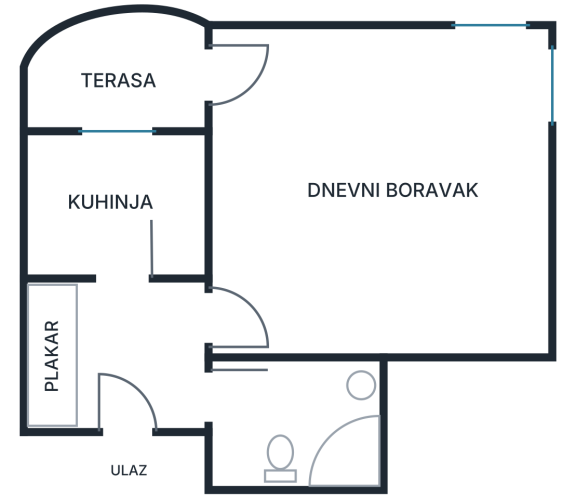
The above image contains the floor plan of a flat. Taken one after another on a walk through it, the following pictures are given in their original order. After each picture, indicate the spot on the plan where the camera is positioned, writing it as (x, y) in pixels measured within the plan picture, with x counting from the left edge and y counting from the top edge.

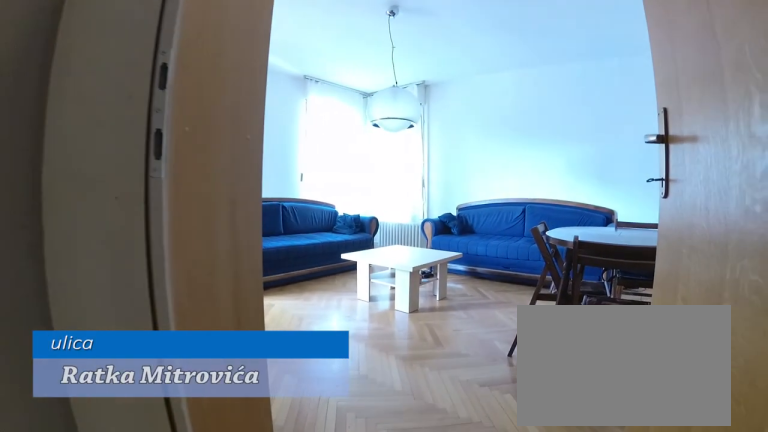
(188, 346)
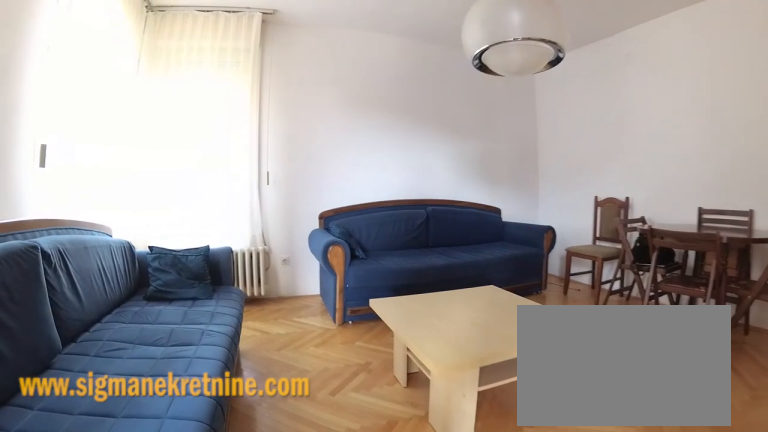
(294, 120)
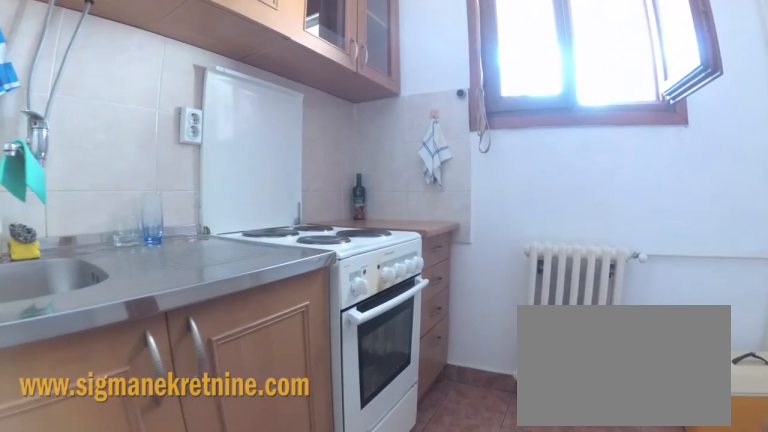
(128, 289)
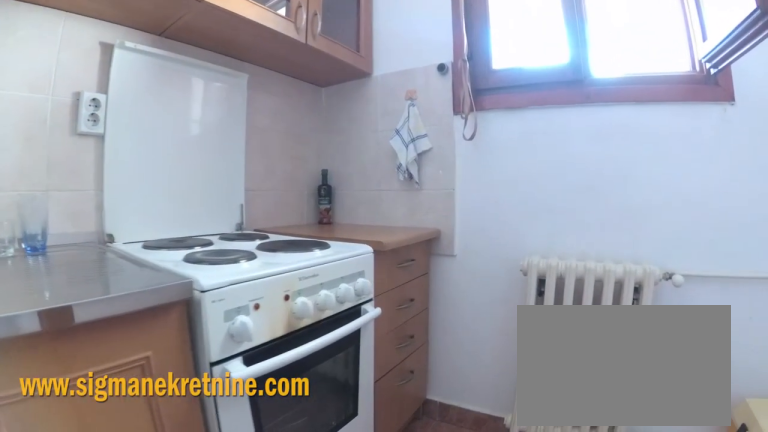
(129, 256)
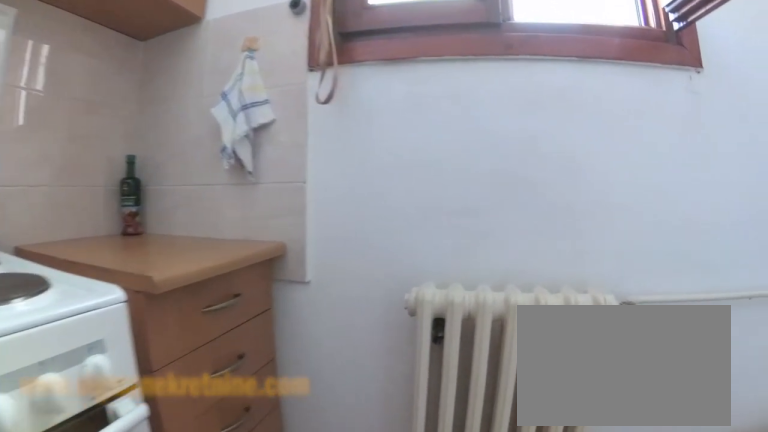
(128, 224)
